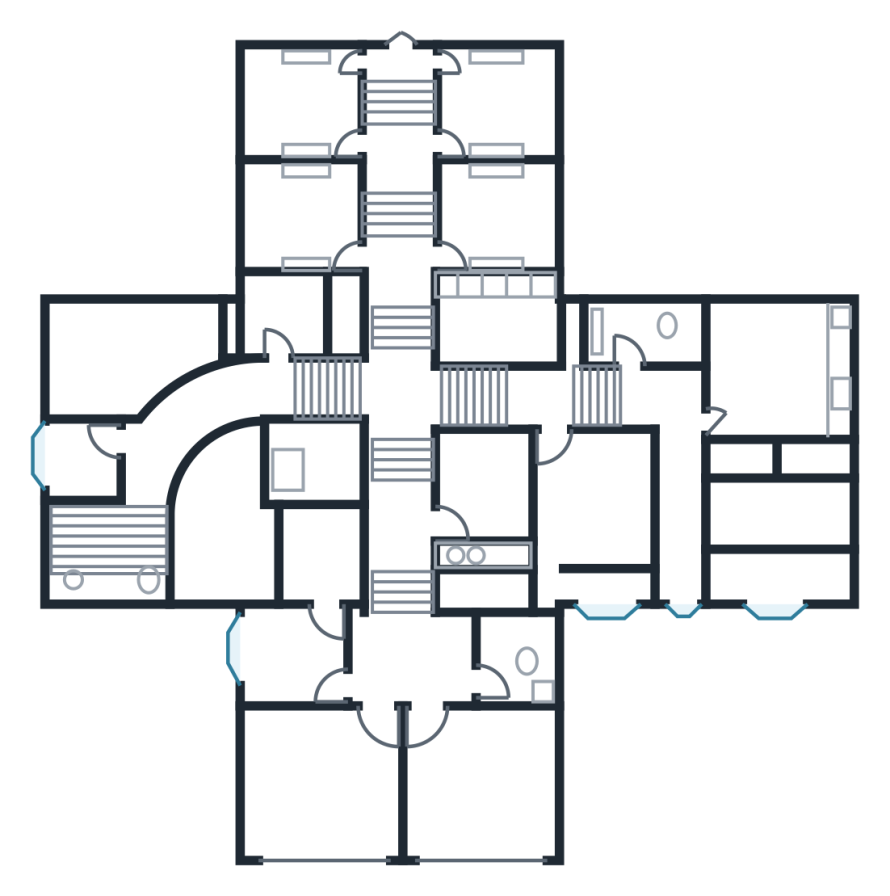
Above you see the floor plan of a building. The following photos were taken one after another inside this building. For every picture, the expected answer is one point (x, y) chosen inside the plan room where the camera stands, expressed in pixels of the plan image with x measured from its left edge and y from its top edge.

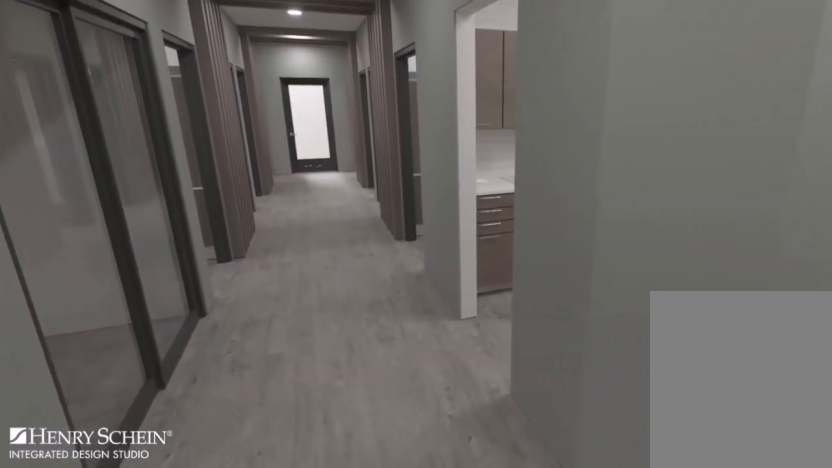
(401, 395)
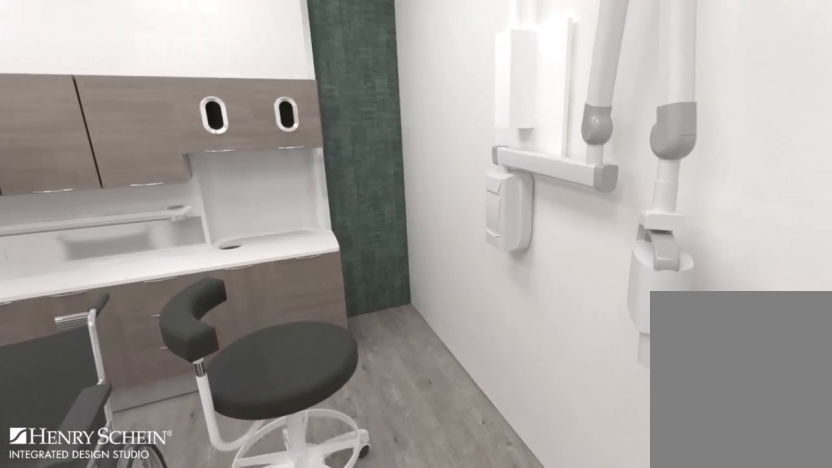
(578, 479)
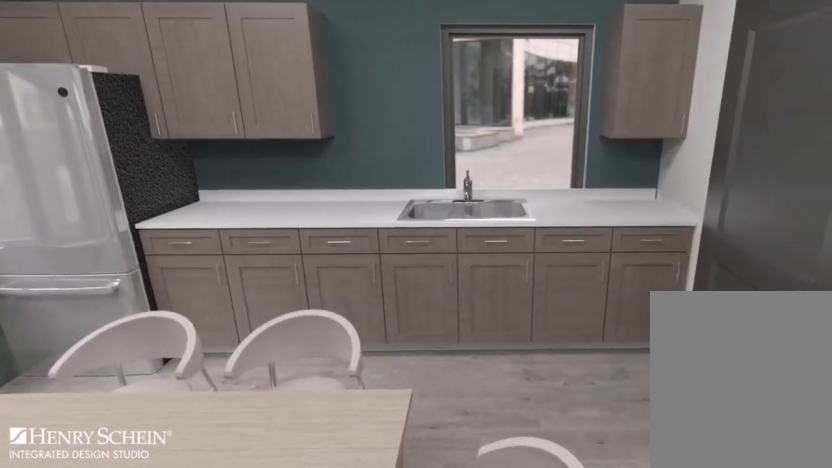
(763, 371)
